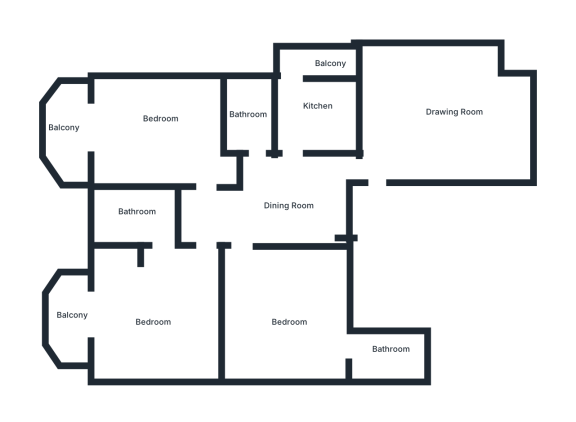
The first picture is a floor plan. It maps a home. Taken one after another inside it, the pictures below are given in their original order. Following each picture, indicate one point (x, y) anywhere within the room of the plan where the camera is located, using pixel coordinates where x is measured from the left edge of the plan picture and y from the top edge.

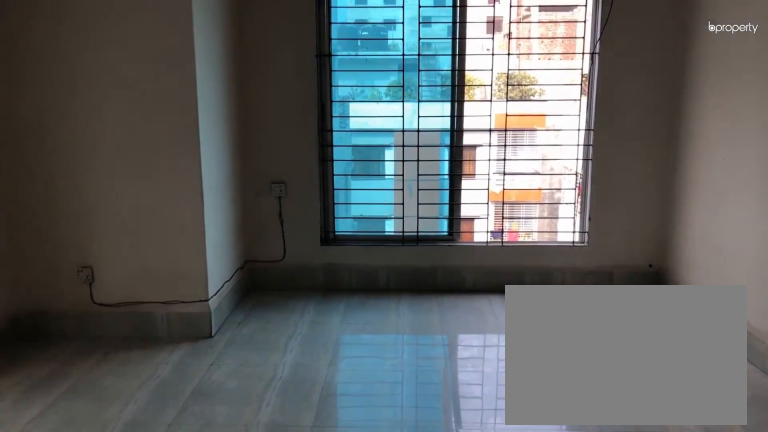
(448, 112)
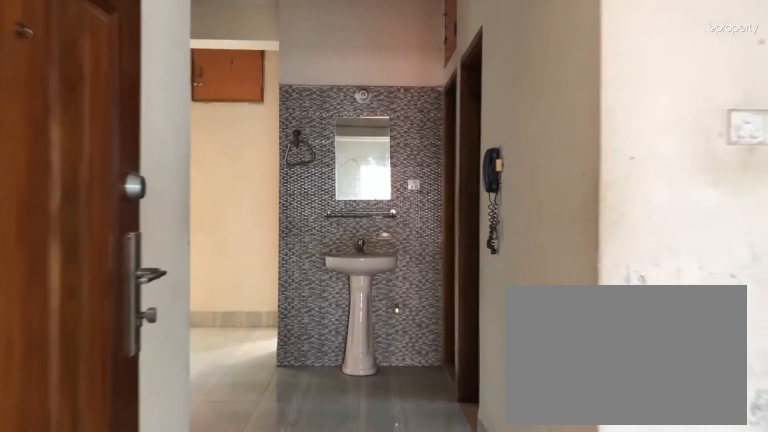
(344, 179)
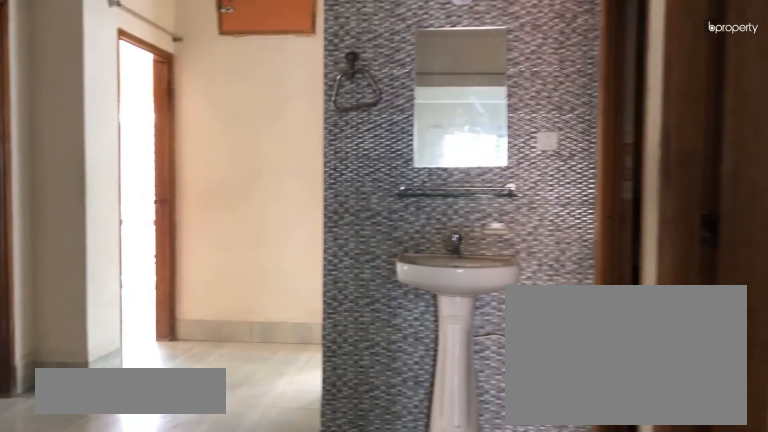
(287, 211)
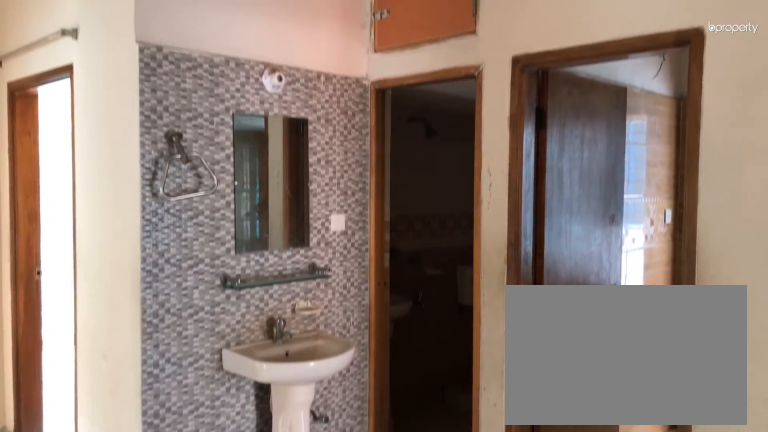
(282, 213)
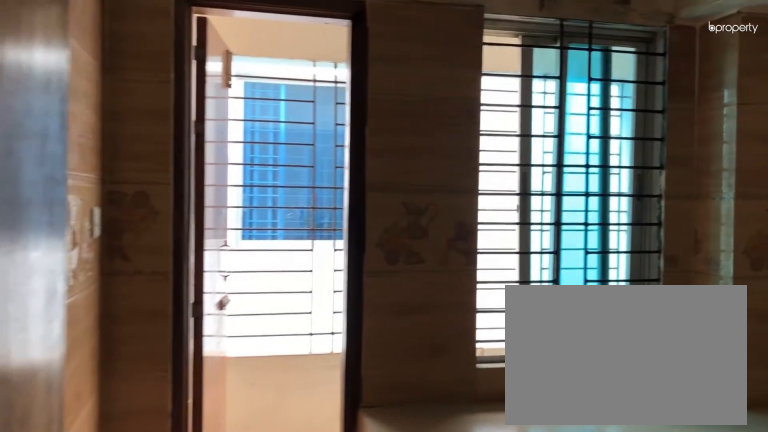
(309, 110)
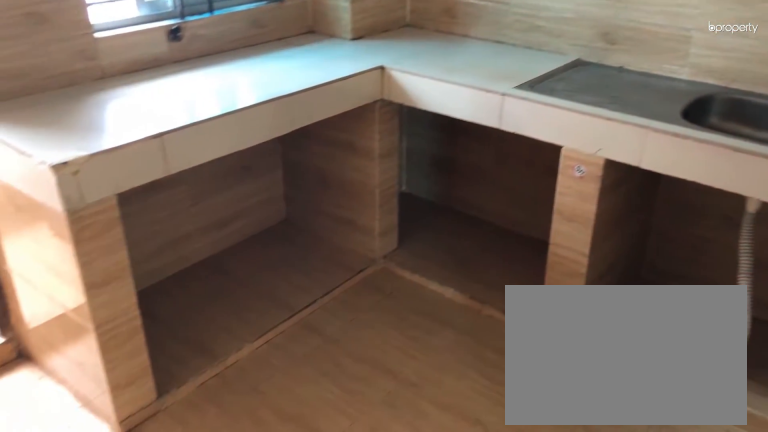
(311, 105)
